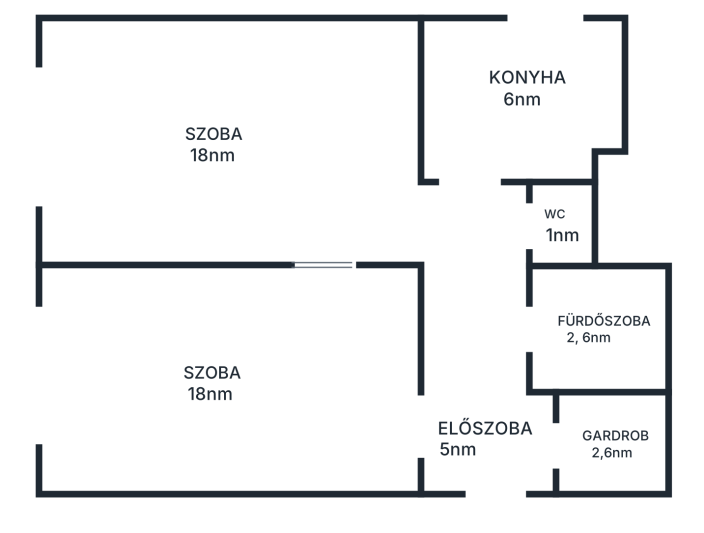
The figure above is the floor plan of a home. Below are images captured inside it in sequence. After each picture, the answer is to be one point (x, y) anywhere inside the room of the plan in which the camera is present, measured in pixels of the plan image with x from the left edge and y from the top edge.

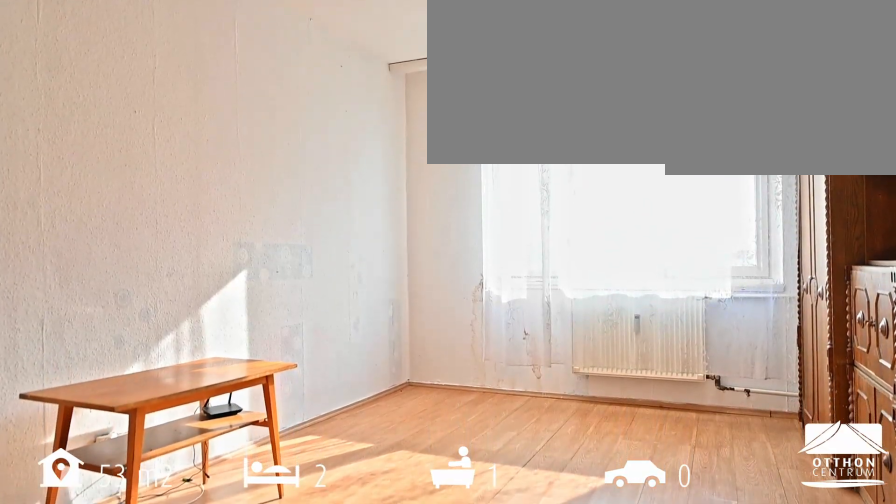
(223, 387)
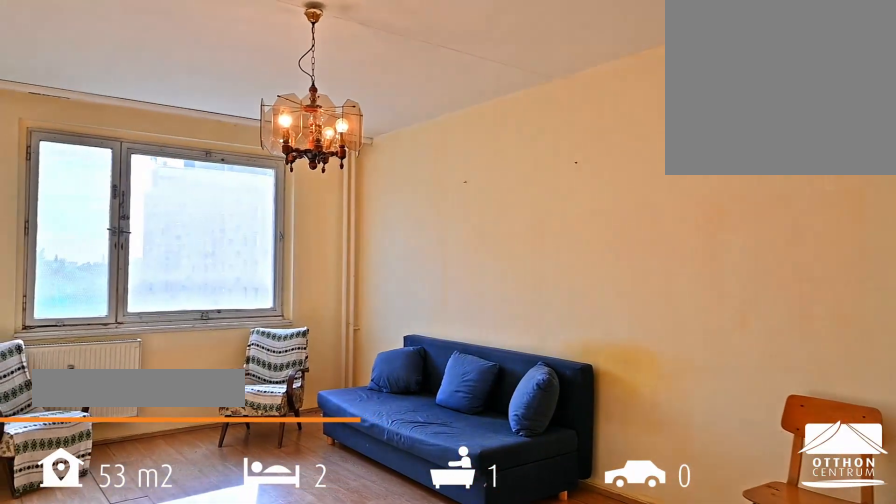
(235, 151)
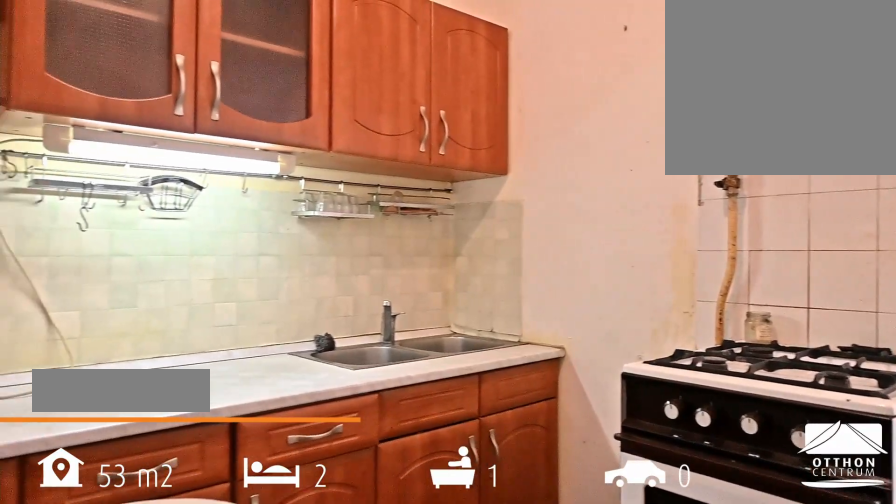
(526, 102)
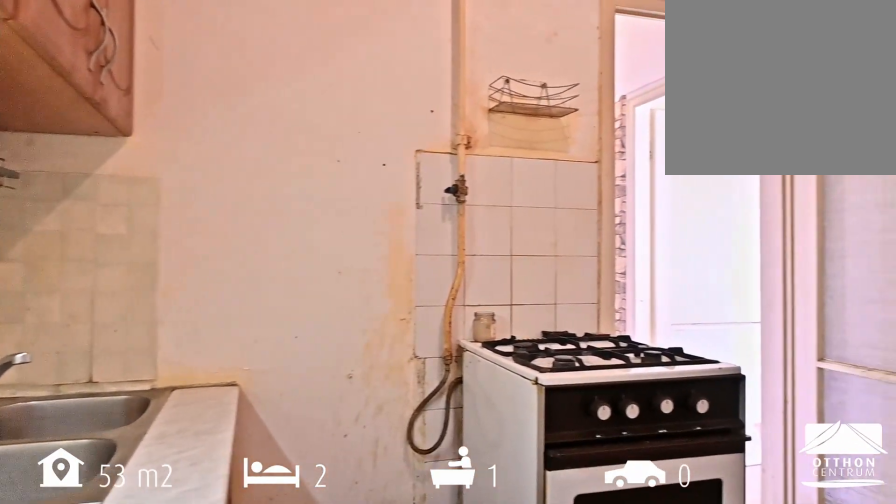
(526, 103)
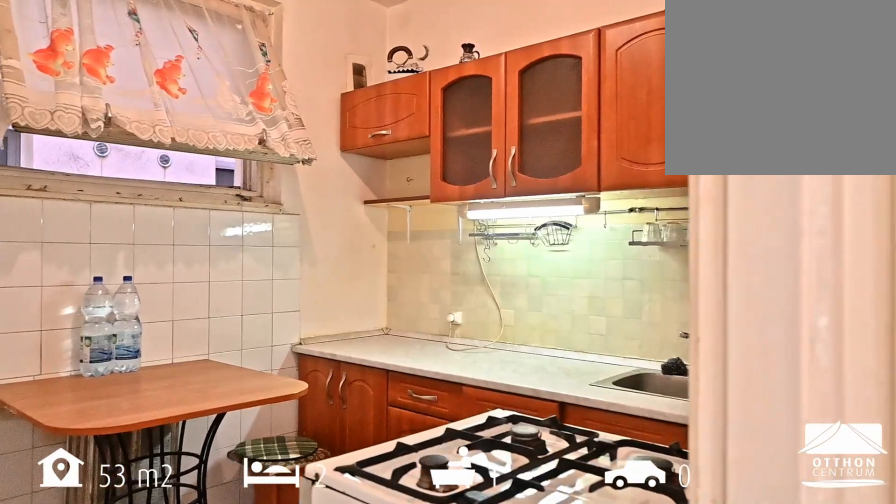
(526, 103)
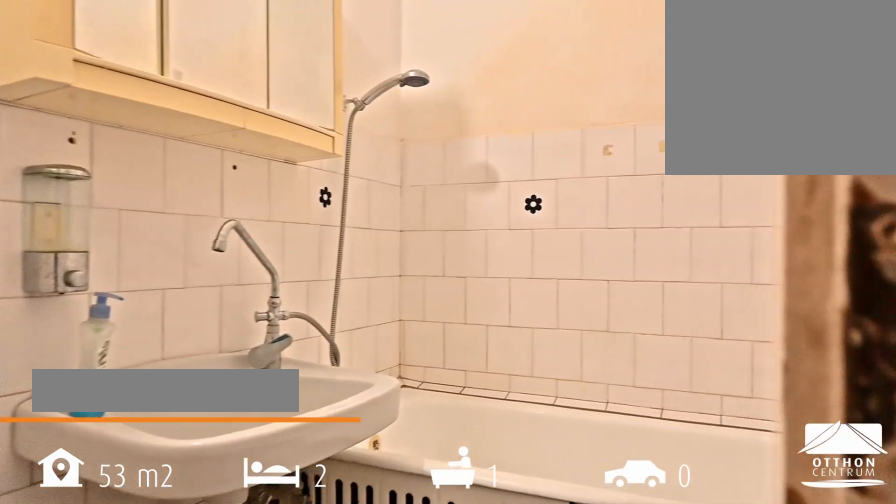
(604, 338)
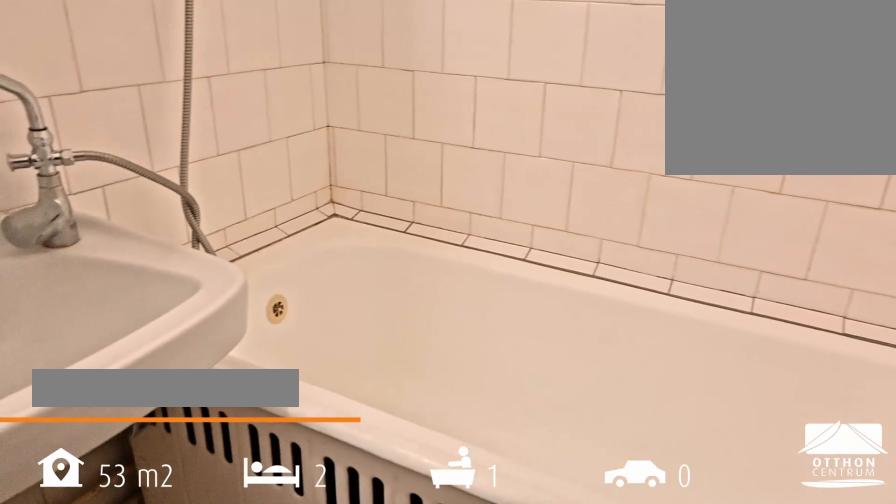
(604, 338)
